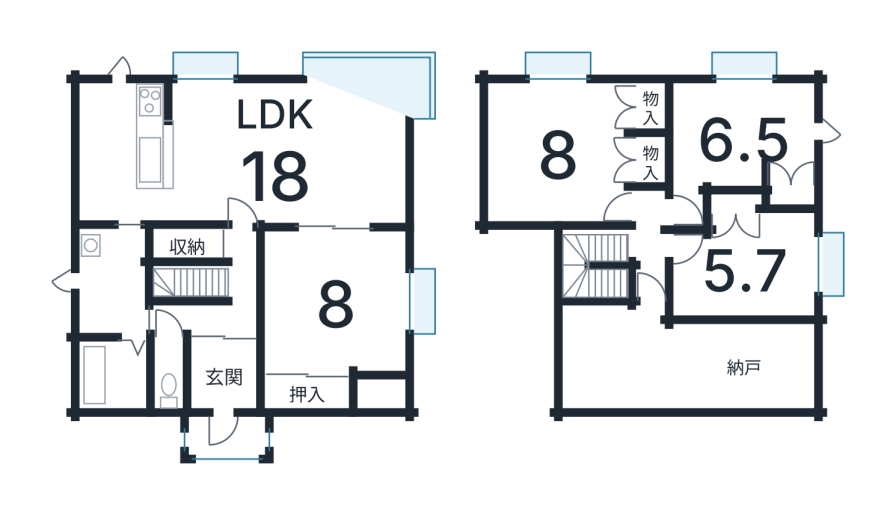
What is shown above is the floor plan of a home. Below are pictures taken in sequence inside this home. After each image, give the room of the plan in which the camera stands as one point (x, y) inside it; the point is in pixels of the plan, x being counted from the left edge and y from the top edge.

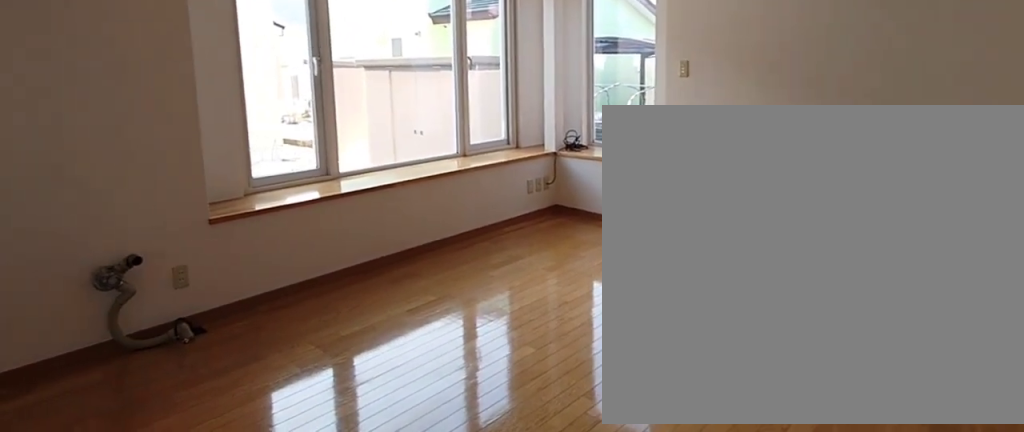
(286, 153)
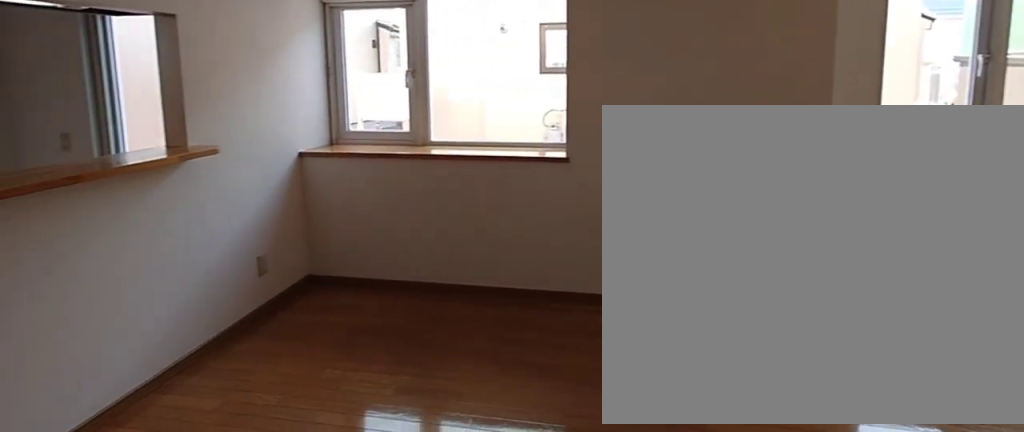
(286, 153)
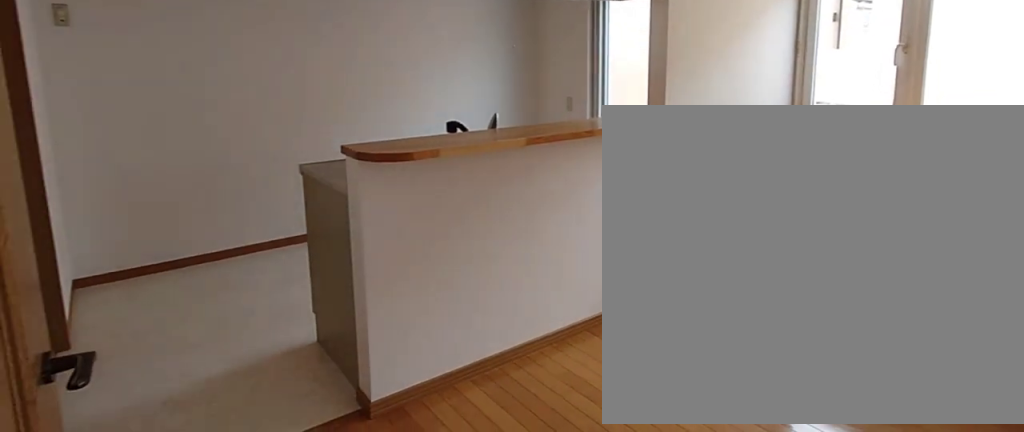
(286, 153)
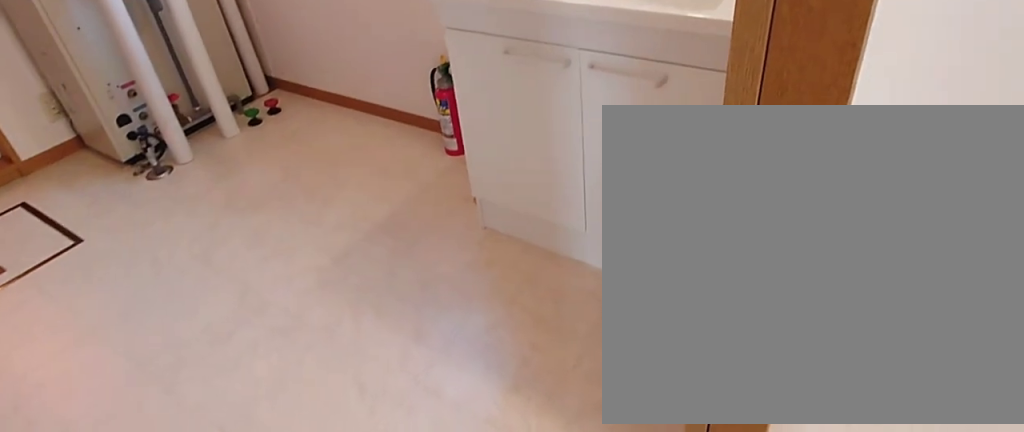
(108, 293)
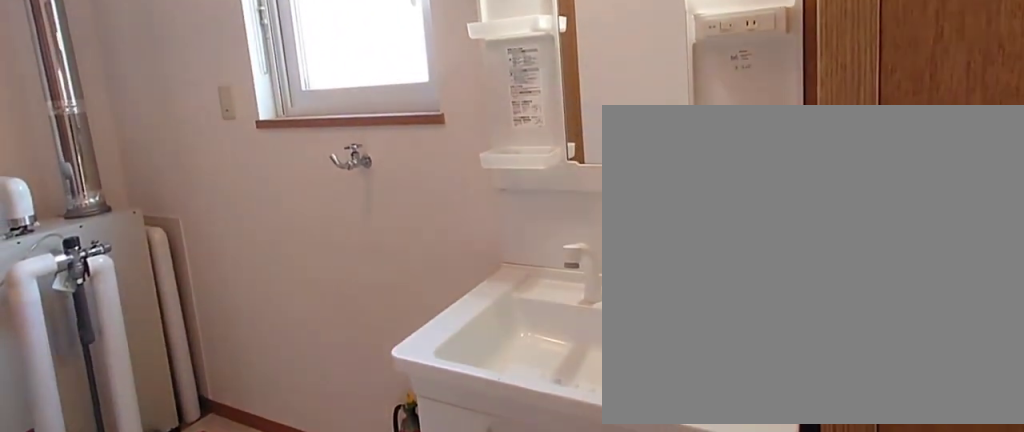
(108, 293)
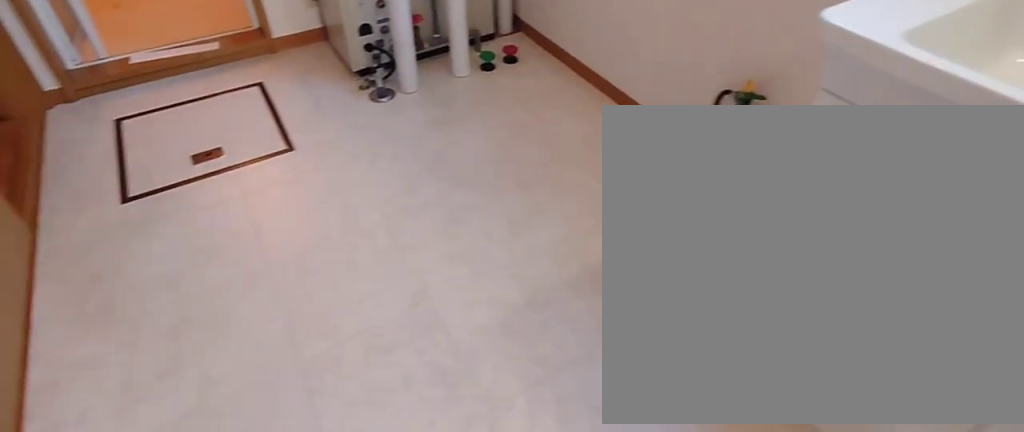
(108, 293)
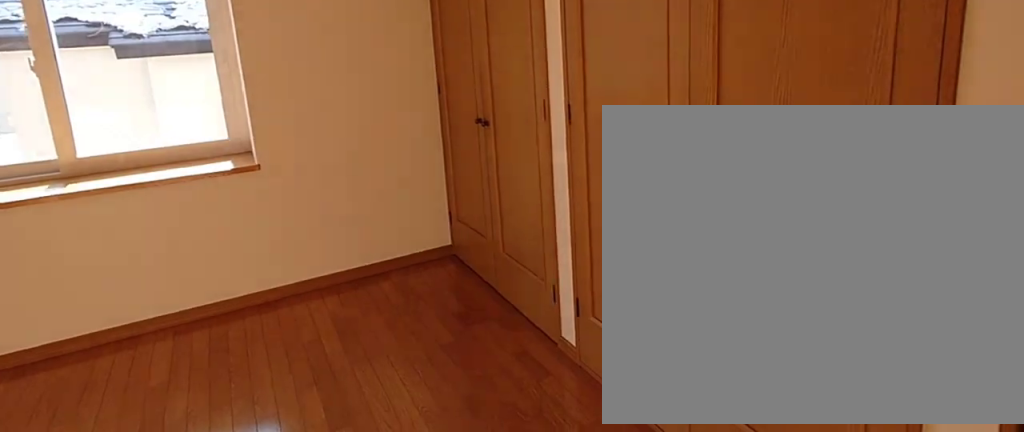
(555, 160)
